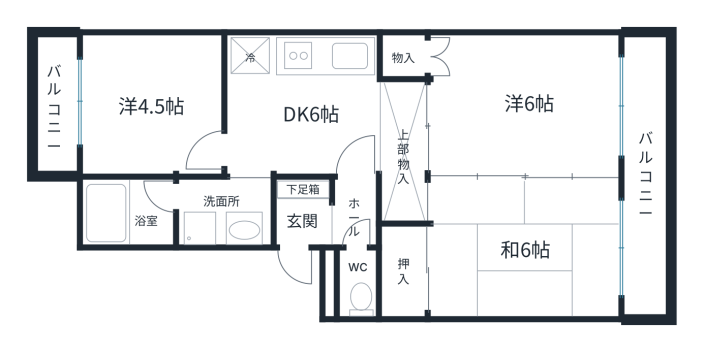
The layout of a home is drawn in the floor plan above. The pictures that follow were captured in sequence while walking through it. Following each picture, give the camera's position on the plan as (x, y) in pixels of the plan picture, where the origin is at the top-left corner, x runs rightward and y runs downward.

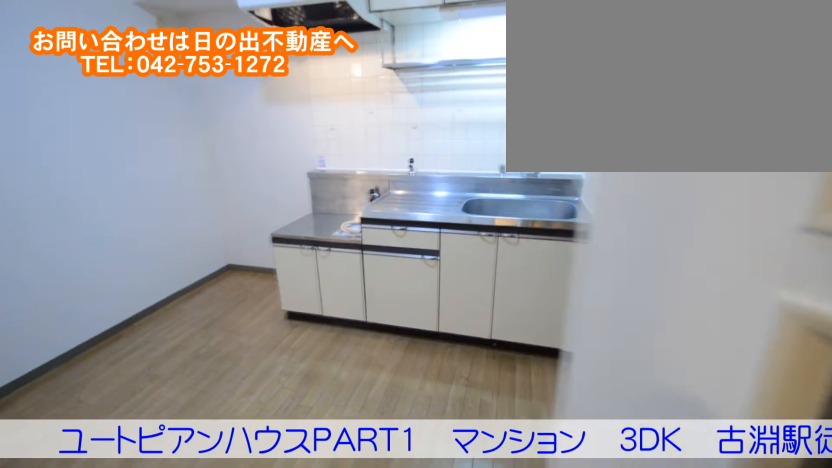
(322, 156)
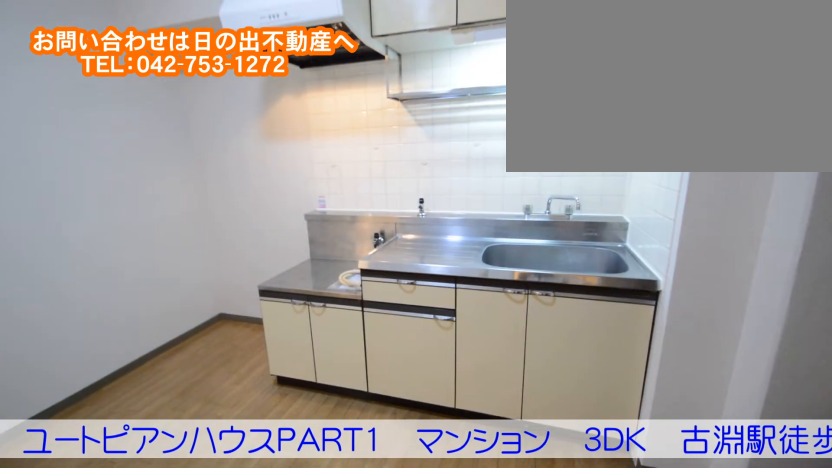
(322, 156)
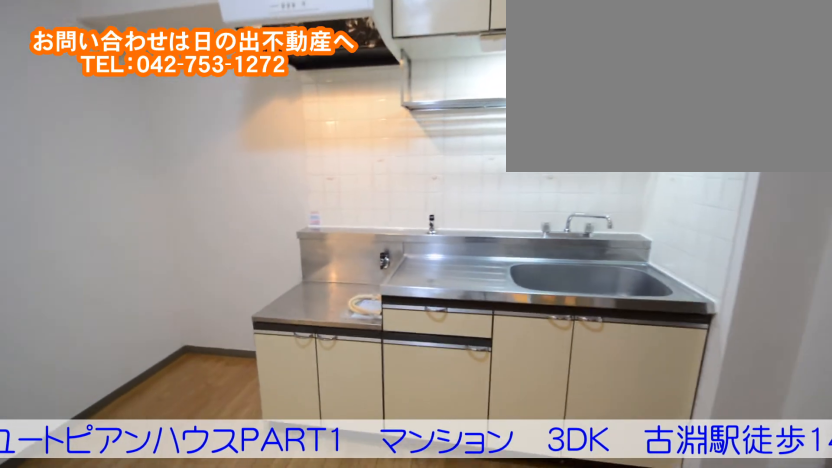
(322, 156)
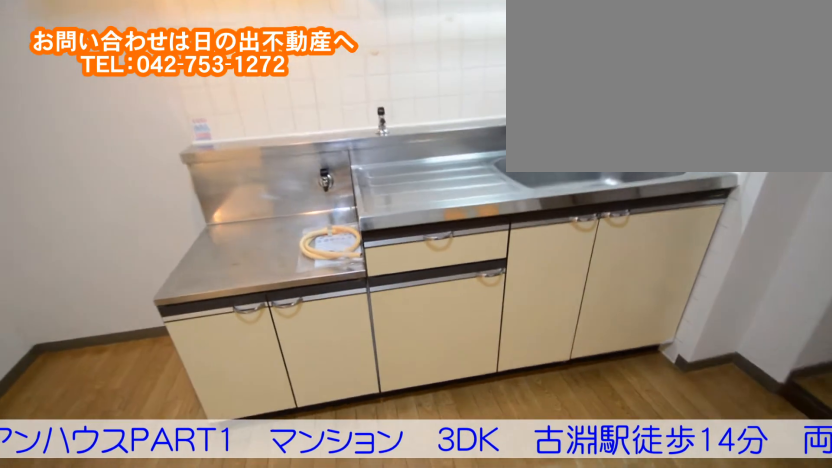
(326, 154)
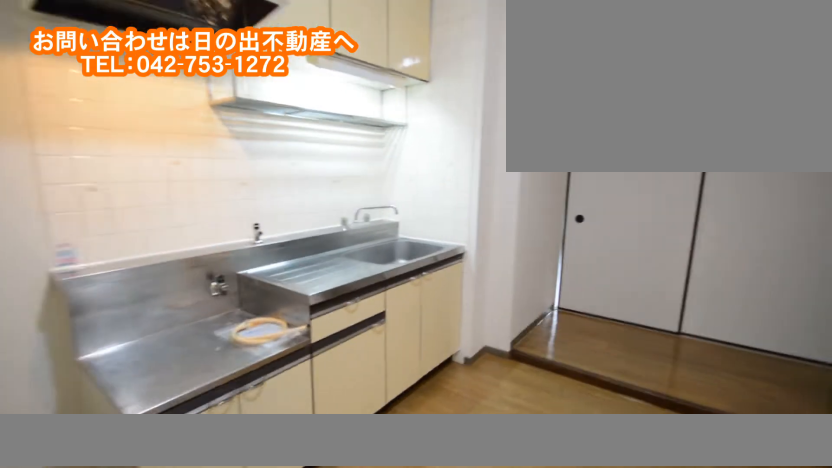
(322, 156)
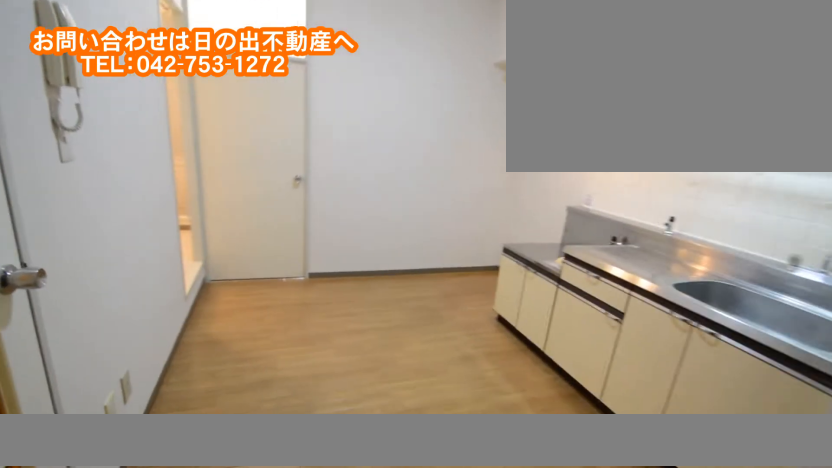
(335, 155)
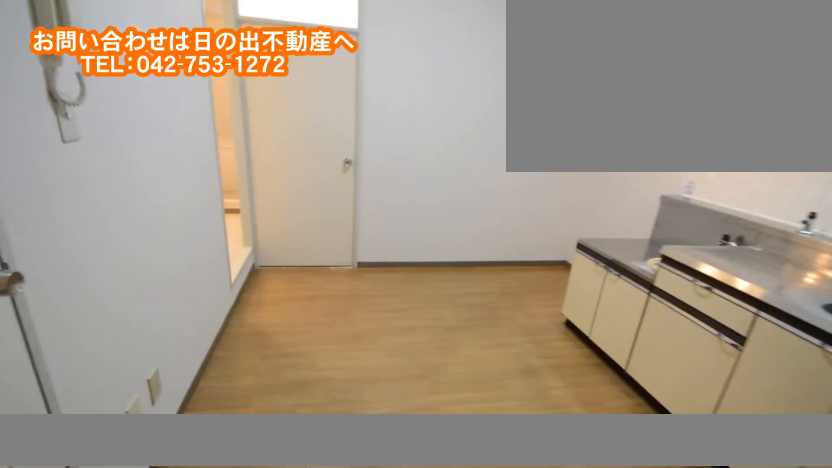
(321, 156)
